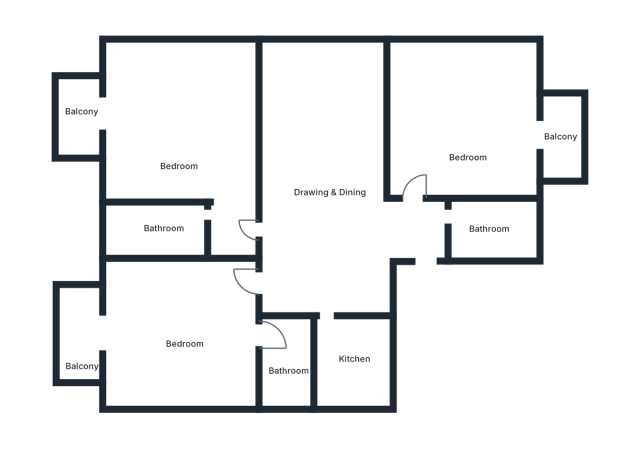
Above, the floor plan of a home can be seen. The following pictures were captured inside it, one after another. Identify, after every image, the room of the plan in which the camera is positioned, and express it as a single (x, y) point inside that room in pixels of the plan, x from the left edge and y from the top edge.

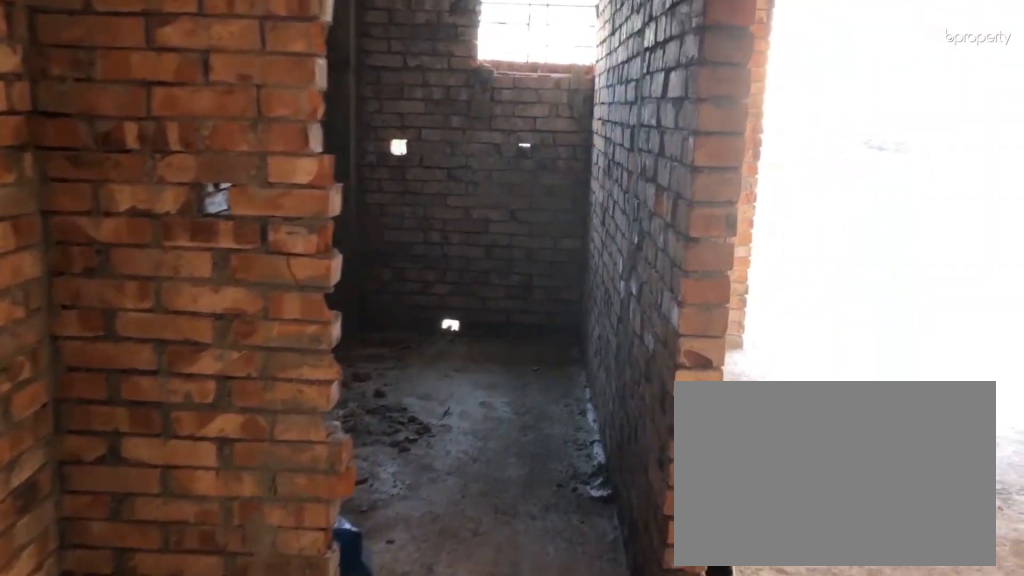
(233, 224)
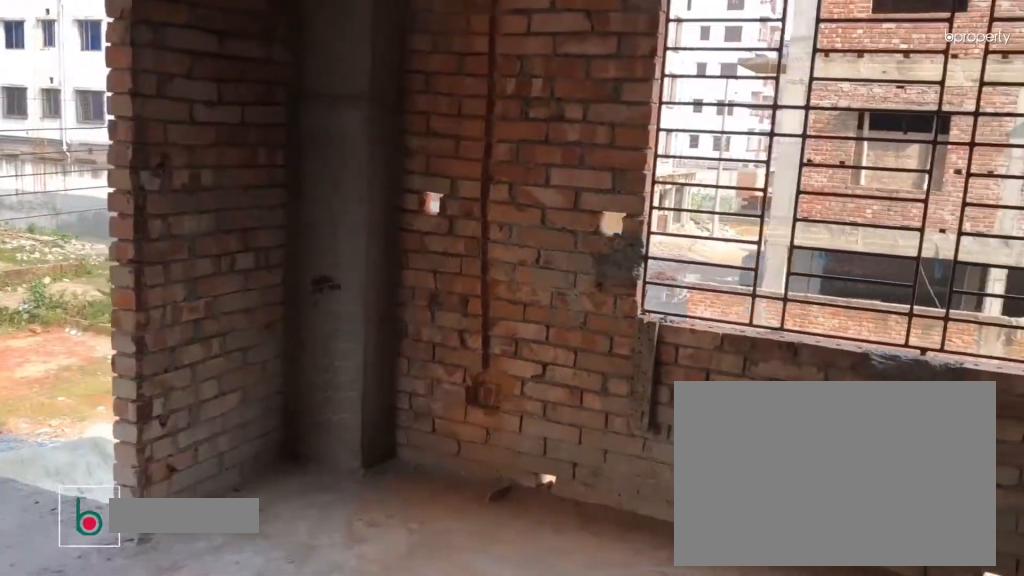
(182, 127)
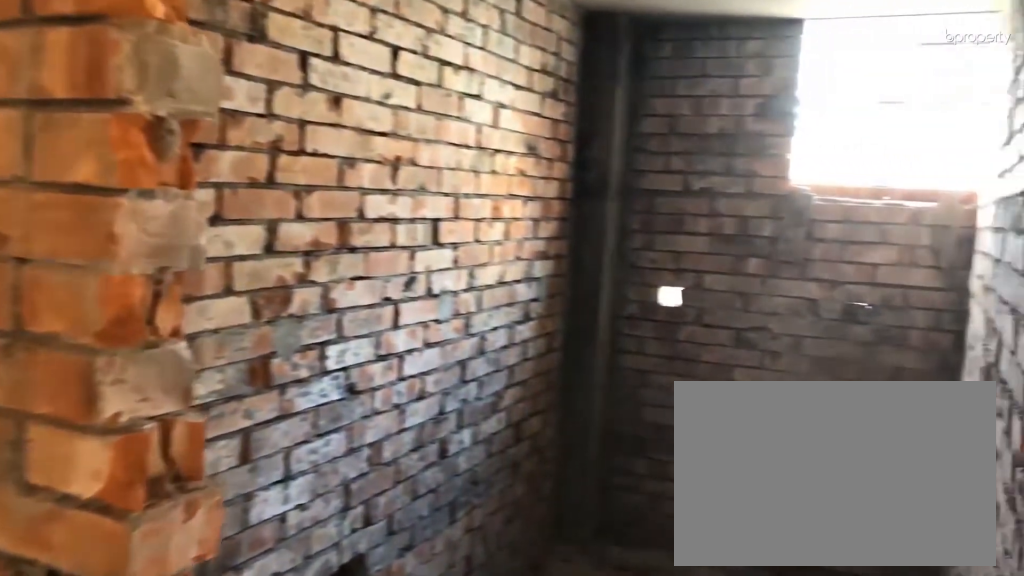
(188, 218)
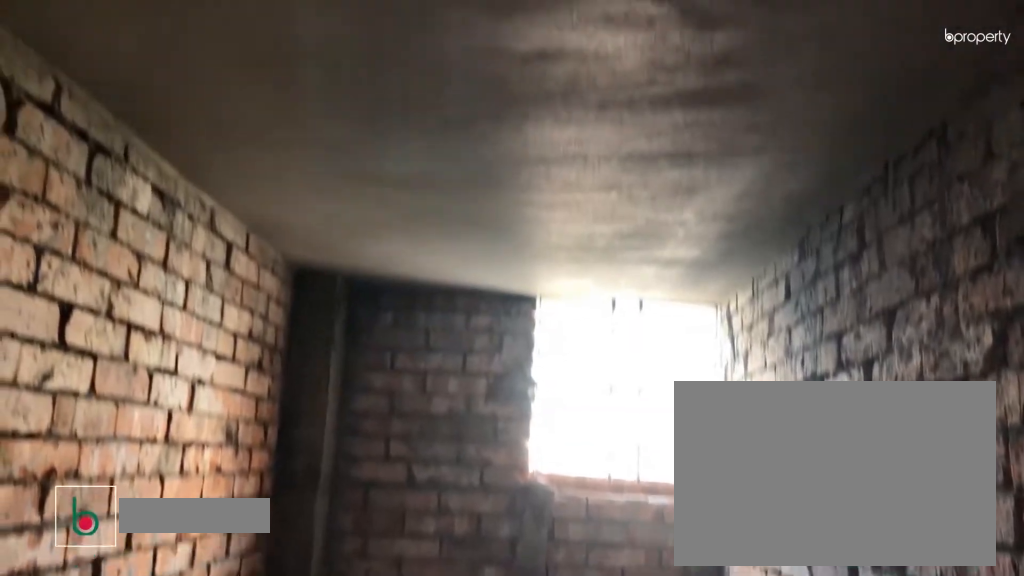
(165, 225)
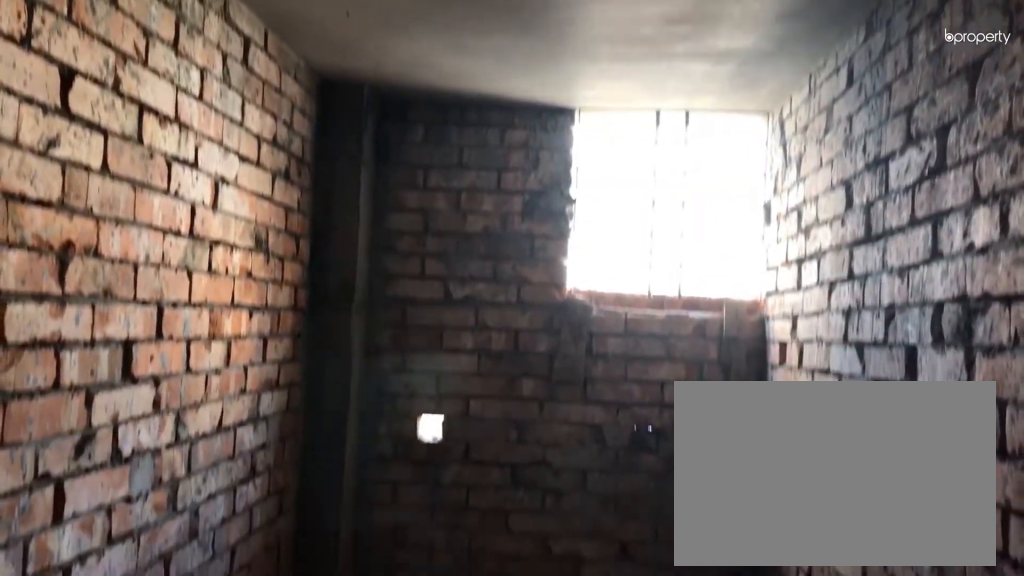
(165, 225)
